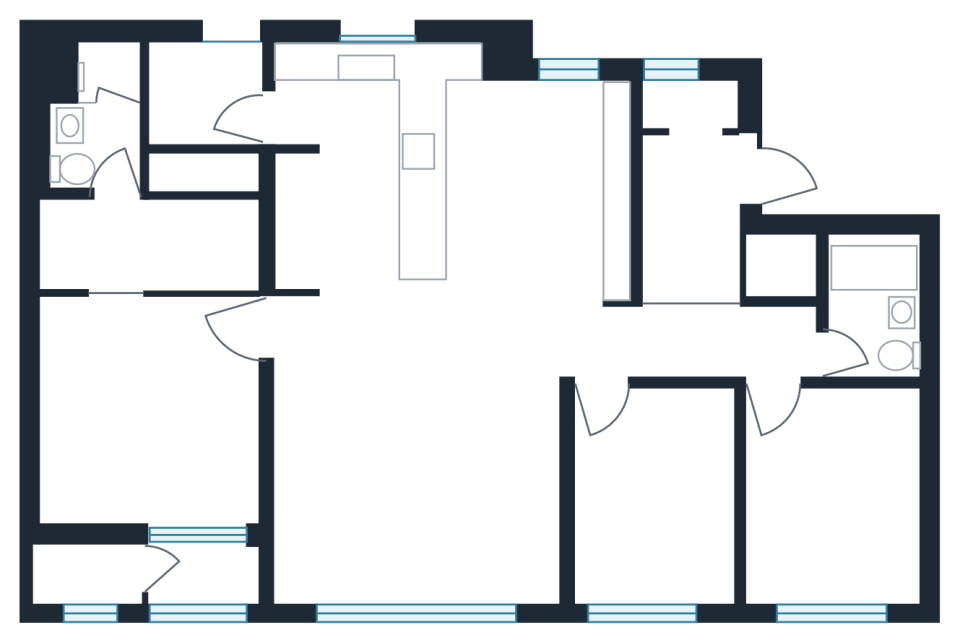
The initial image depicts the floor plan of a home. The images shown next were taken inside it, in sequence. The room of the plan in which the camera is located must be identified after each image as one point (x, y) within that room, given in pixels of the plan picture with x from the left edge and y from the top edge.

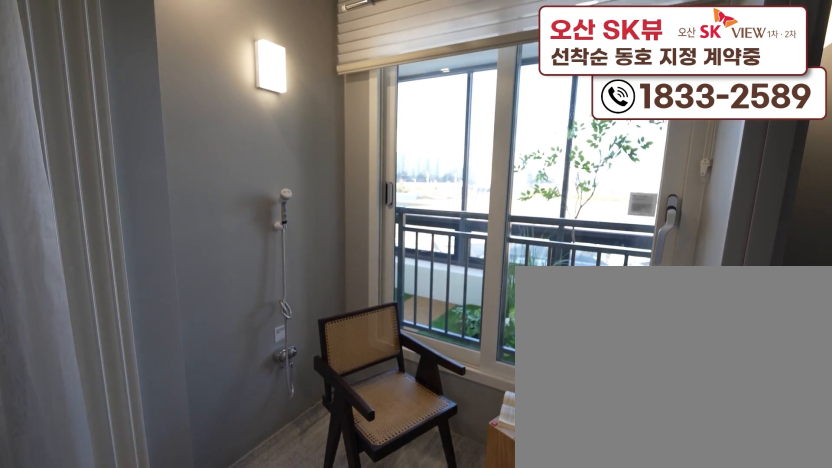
(200, 597)
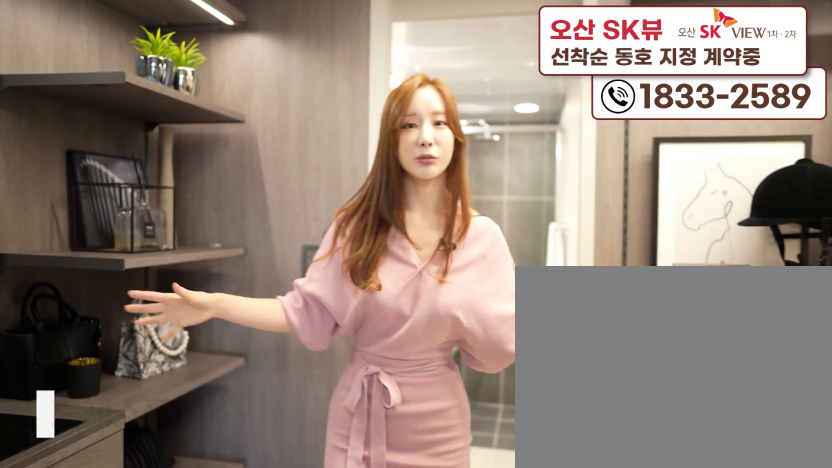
(109, 278)
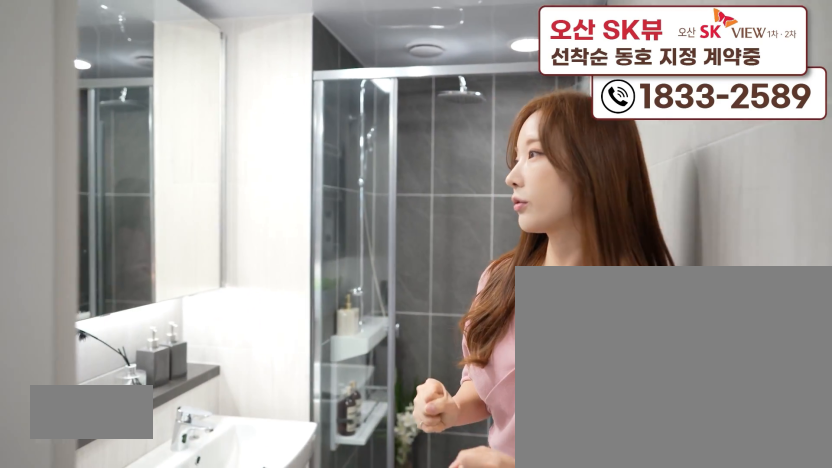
(105, 157)
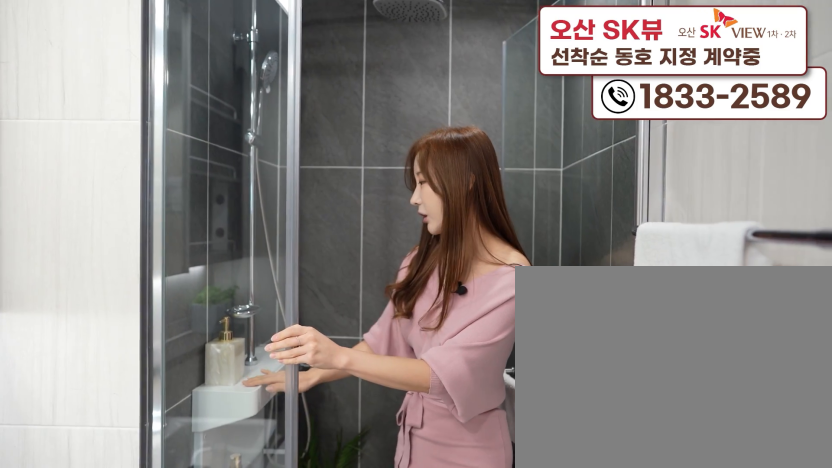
(105, 157)
